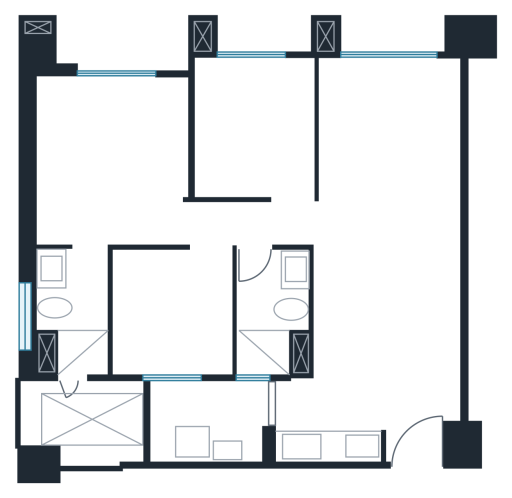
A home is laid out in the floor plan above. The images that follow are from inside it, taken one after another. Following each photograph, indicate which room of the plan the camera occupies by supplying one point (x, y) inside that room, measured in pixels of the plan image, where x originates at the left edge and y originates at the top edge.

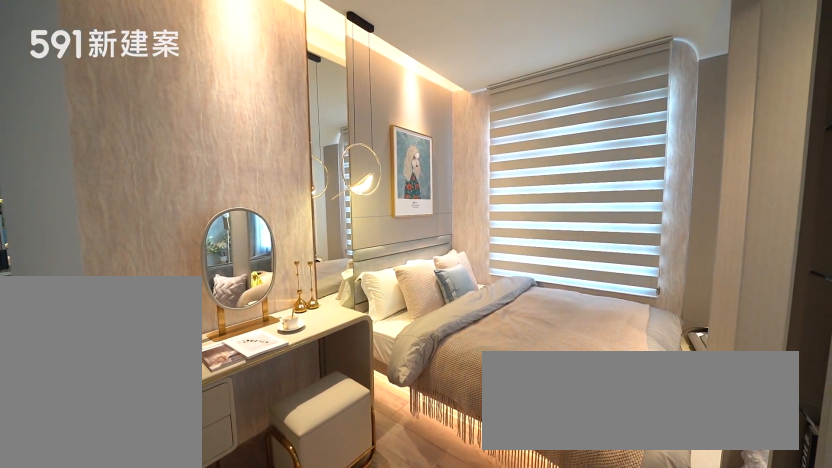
(253, 124)
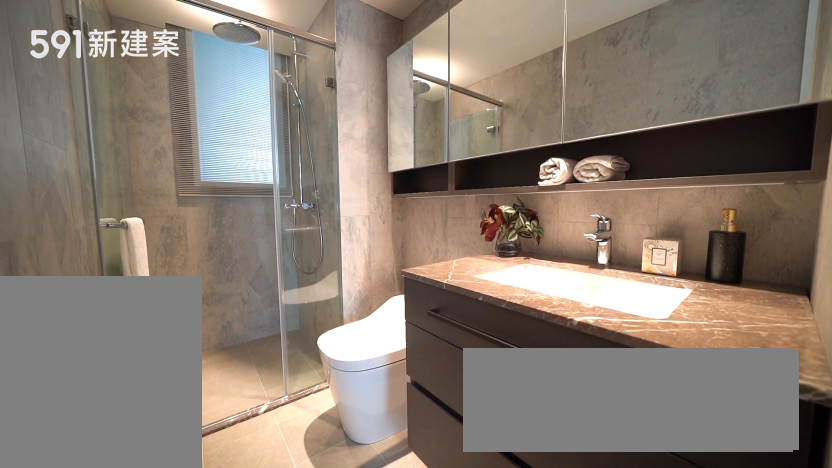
(69, 317)
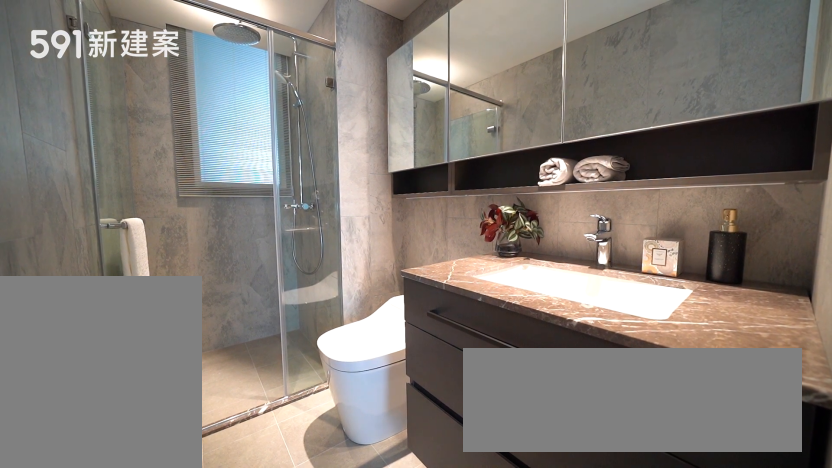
(69, 317)
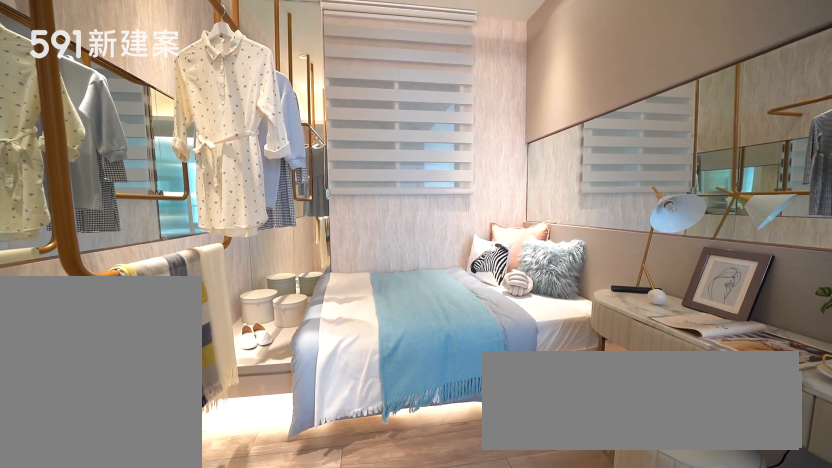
(171, 315)
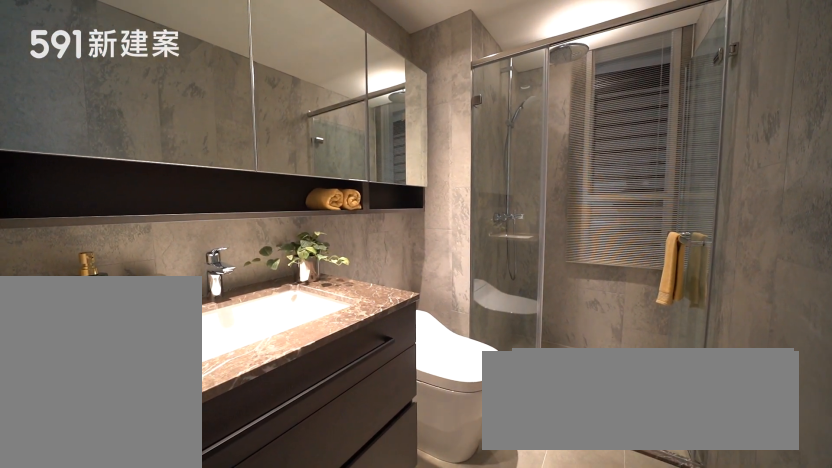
(271, 317)
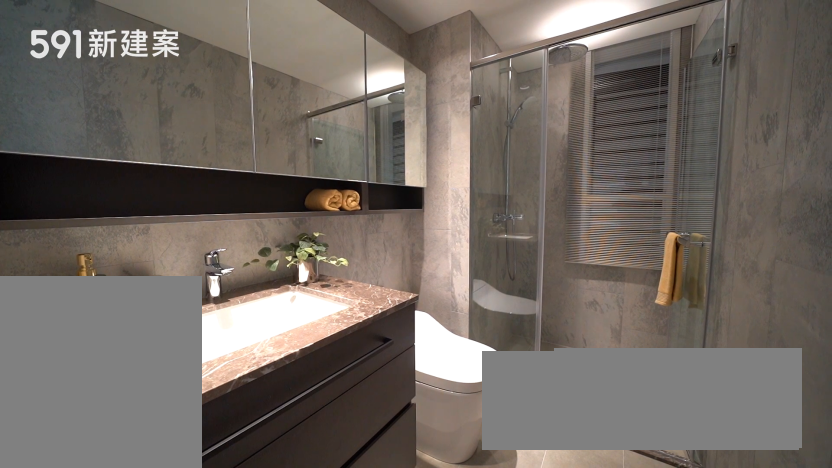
(271, 317)
